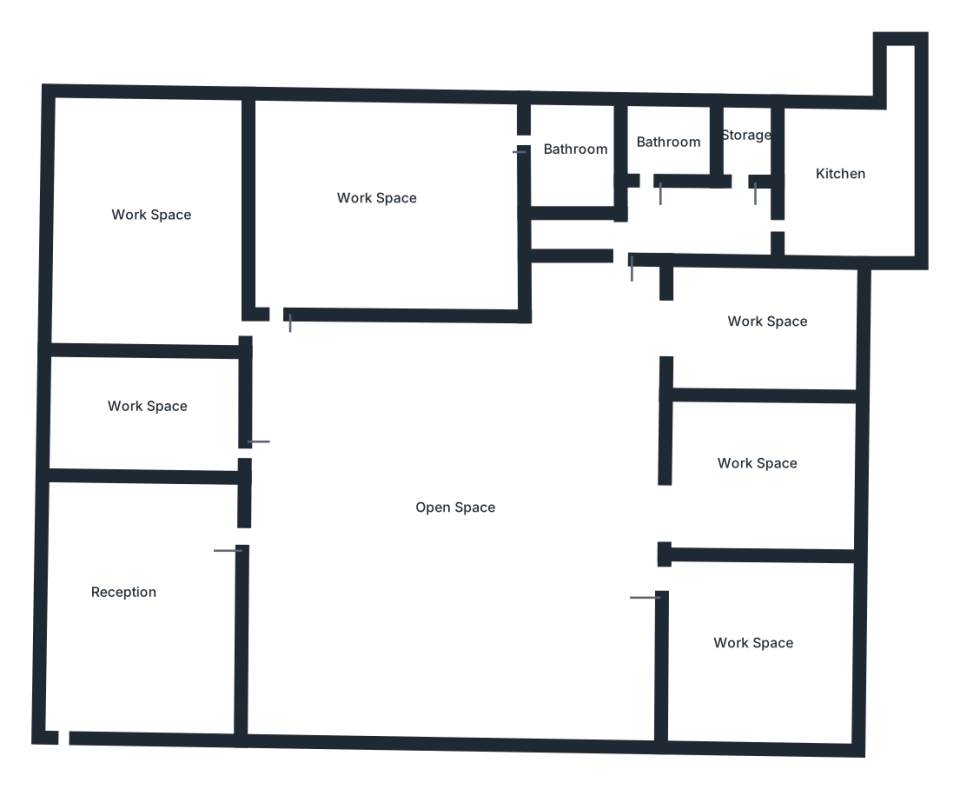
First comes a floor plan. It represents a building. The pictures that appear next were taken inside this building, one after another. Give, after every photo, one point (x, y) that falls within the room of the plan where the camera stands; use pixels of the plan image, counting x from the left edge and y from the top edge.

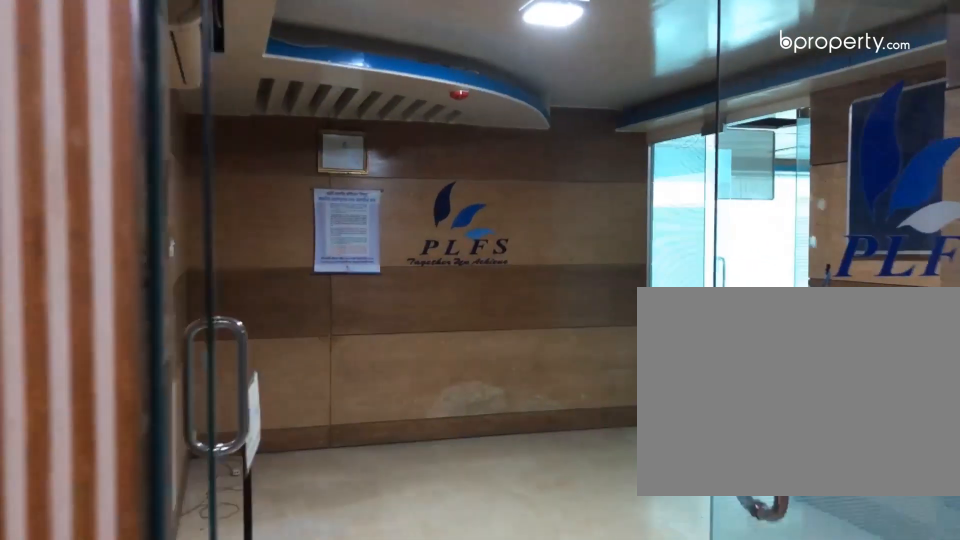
(103, 614)
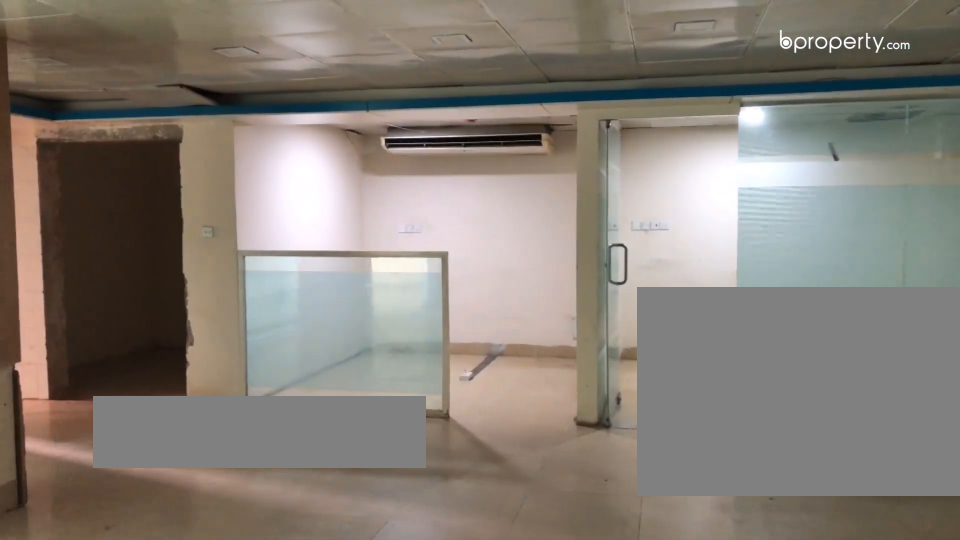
(443, 514)
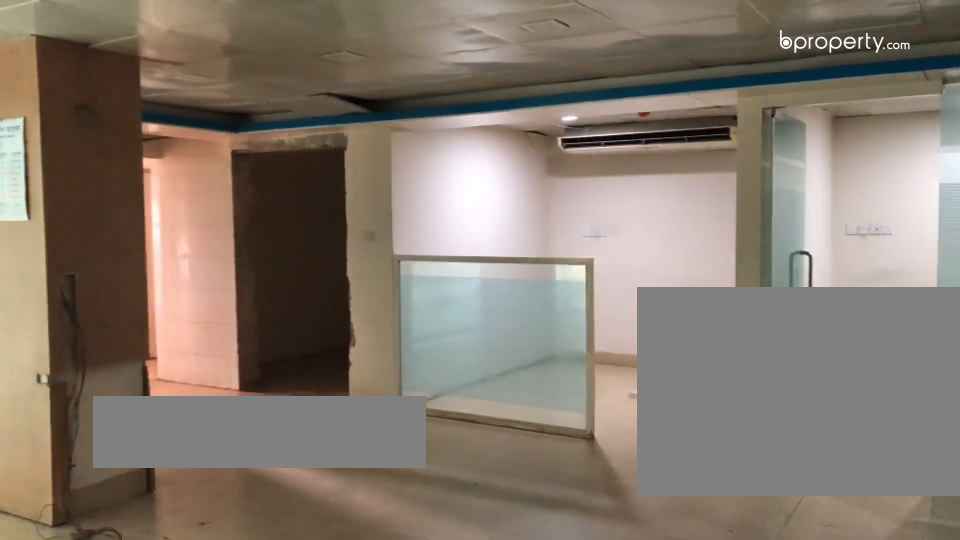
(443, 514)
